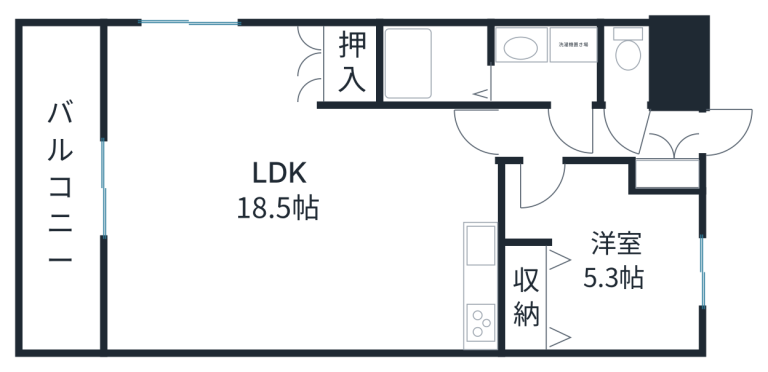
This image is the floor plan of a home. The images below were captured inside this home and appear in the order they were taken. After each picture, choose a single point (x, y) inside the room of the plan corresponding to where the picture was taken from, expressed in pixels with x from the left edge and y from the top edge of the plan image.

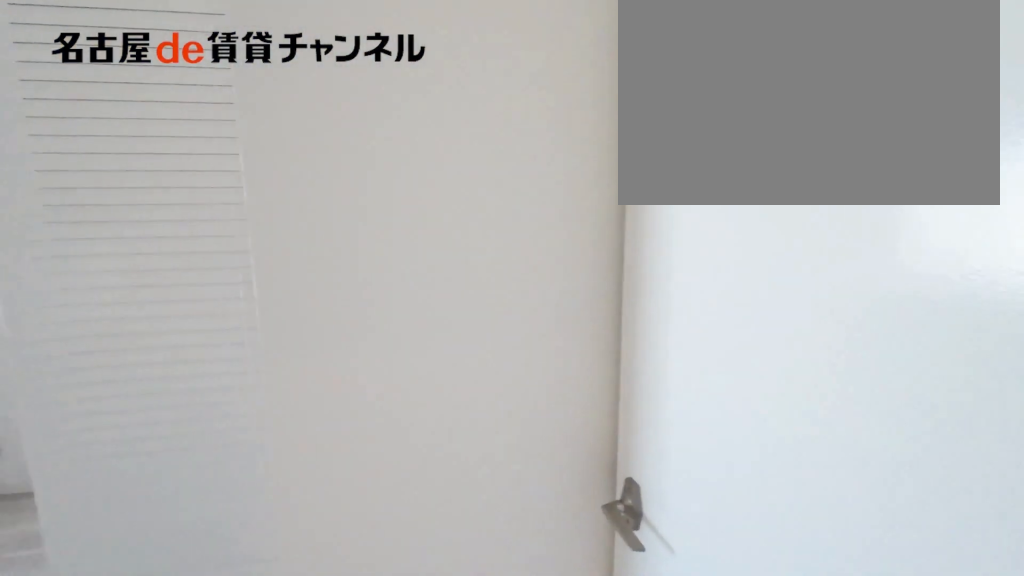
(573, 134)
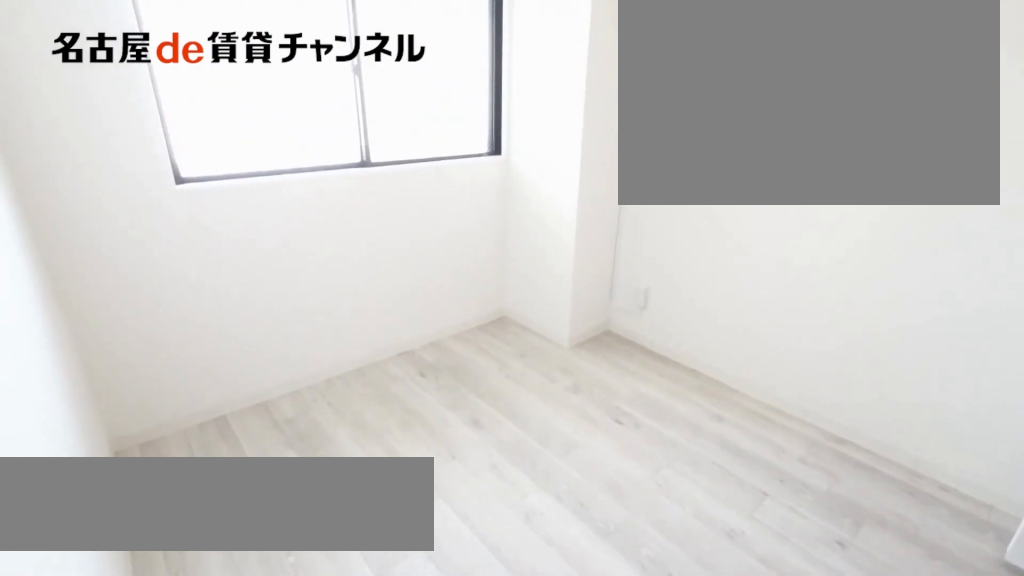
(601, 260)
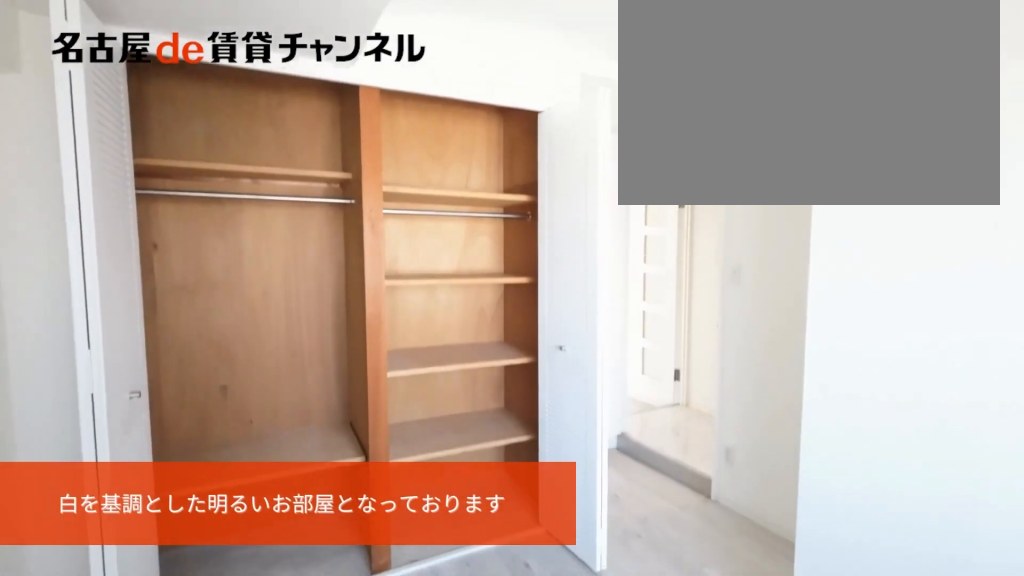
(601, 260)
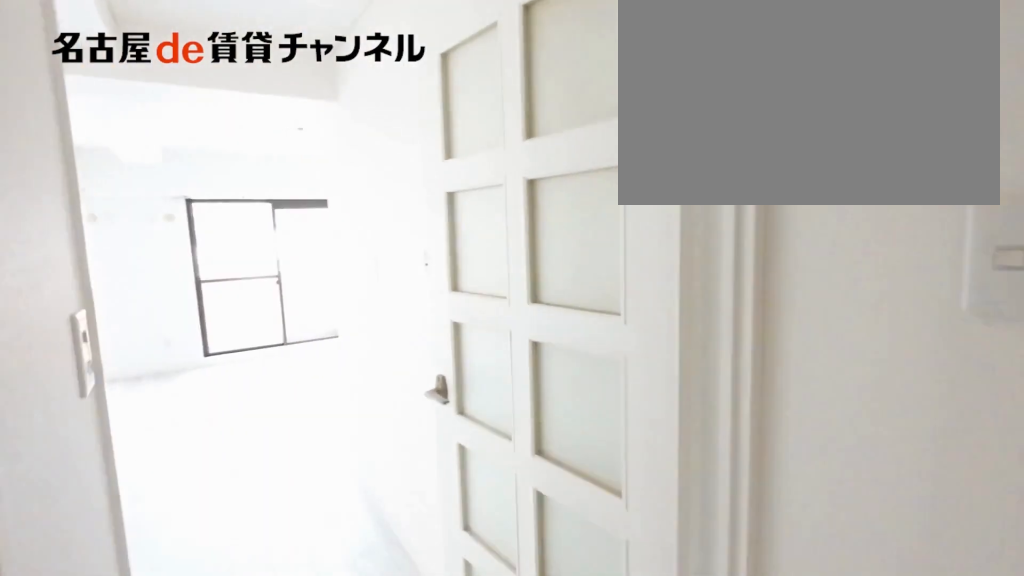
(530, 132)
